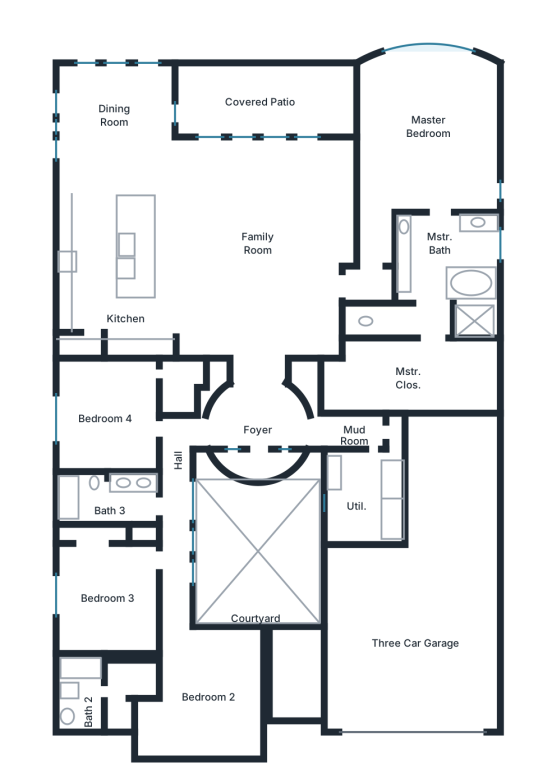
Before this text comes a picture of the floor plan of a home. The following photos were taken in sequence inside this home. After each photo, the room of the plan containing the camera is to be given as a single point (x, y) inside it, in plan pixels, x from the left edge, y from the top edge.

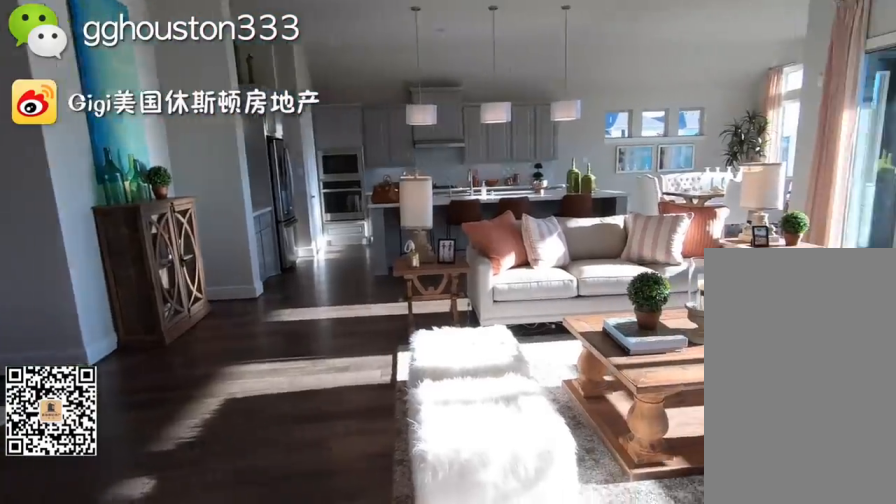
(256, 240)
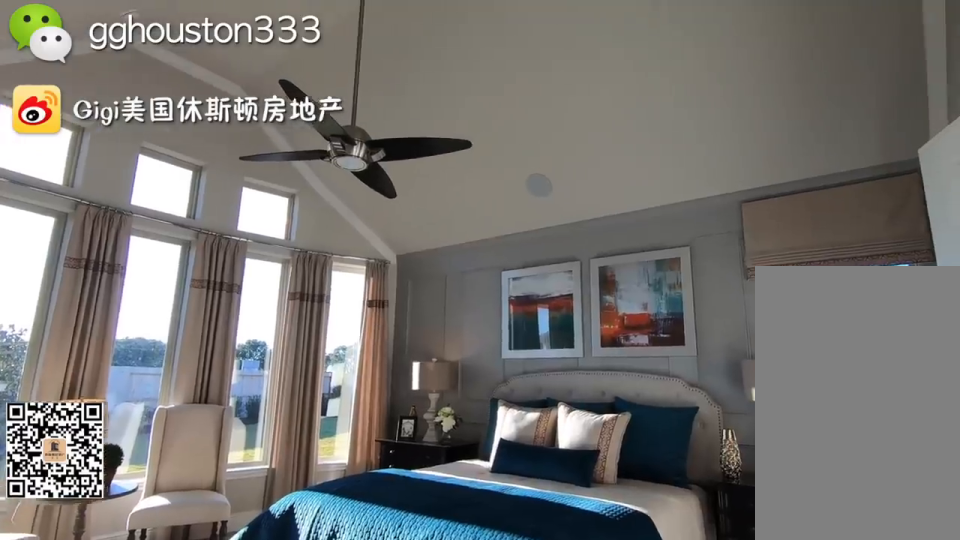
(430, 120)
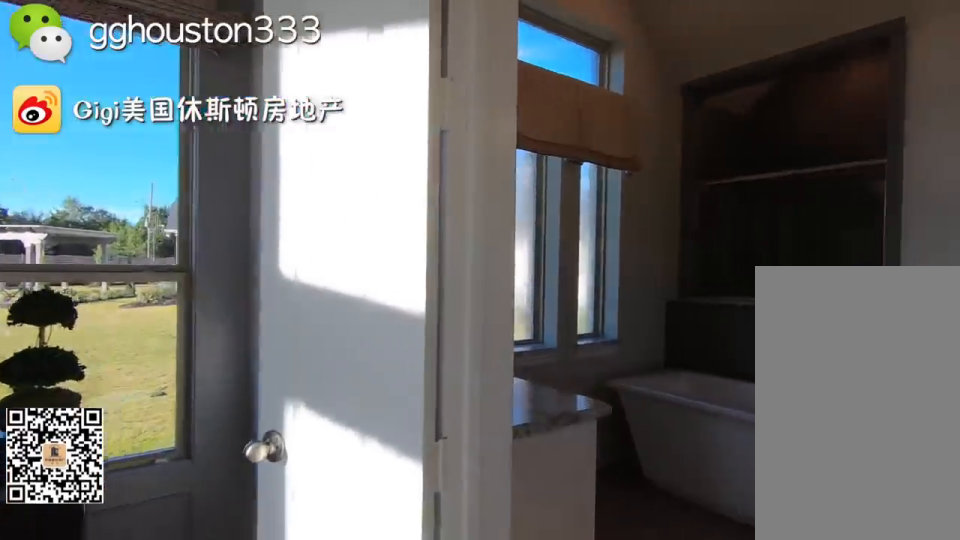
(430, 120)
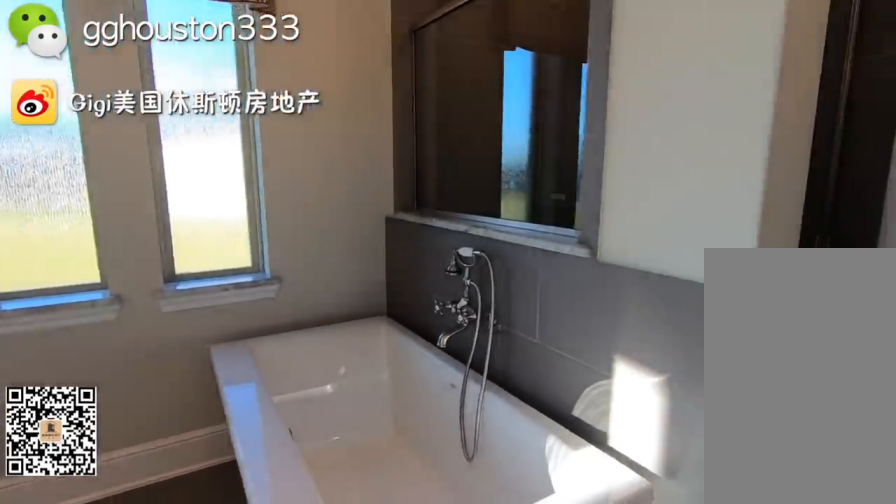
(439, 258)
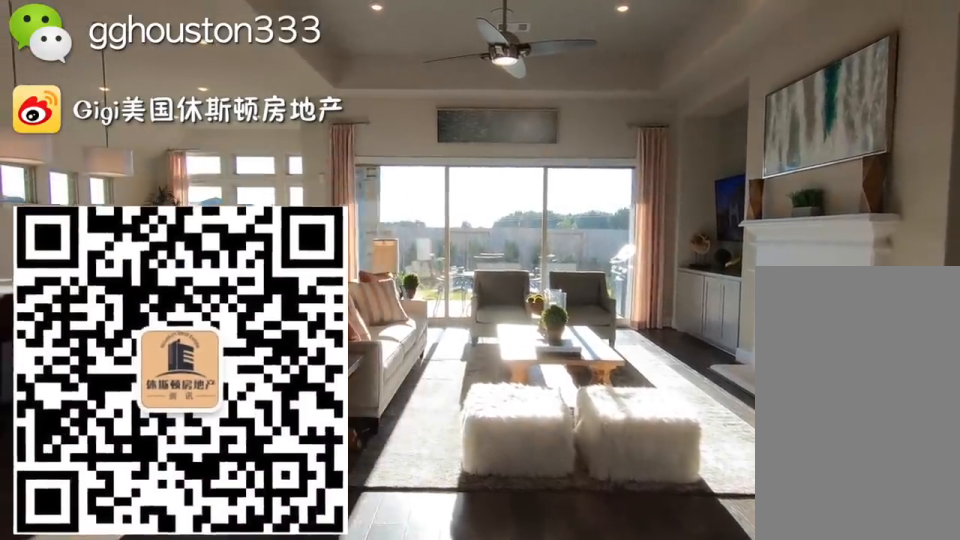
(265, 225)
